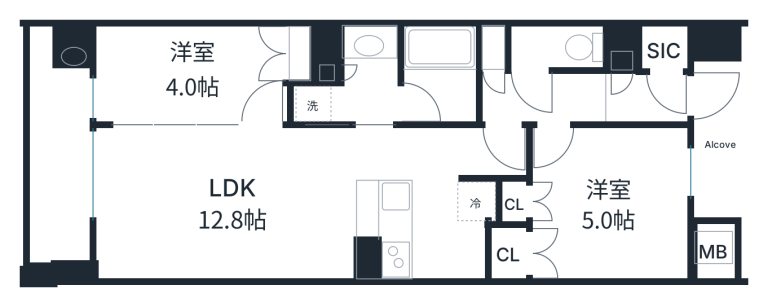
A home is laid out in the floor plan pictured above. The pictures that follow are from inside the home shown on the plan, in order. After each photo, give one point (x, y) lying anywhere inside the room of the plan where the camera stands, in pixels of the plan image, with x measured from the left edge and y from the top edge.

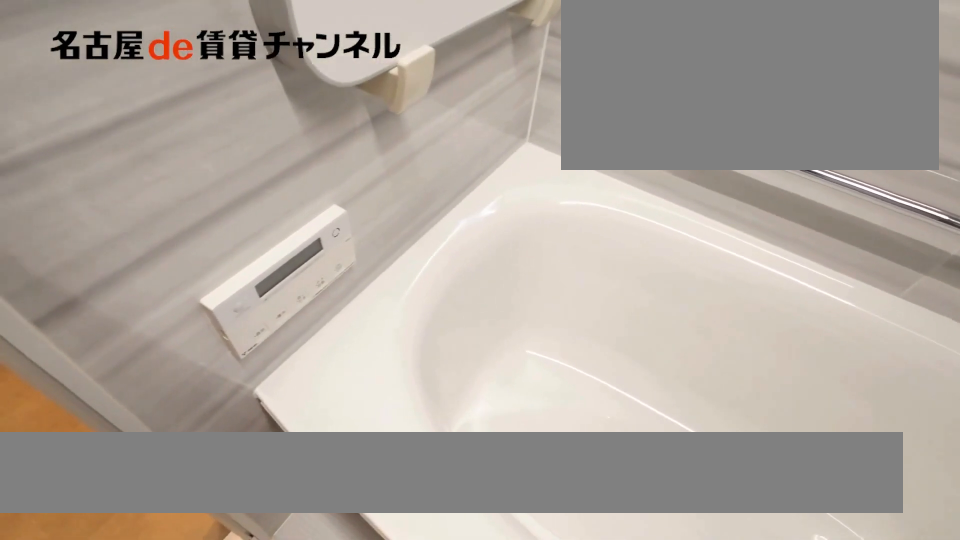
(438, 76)
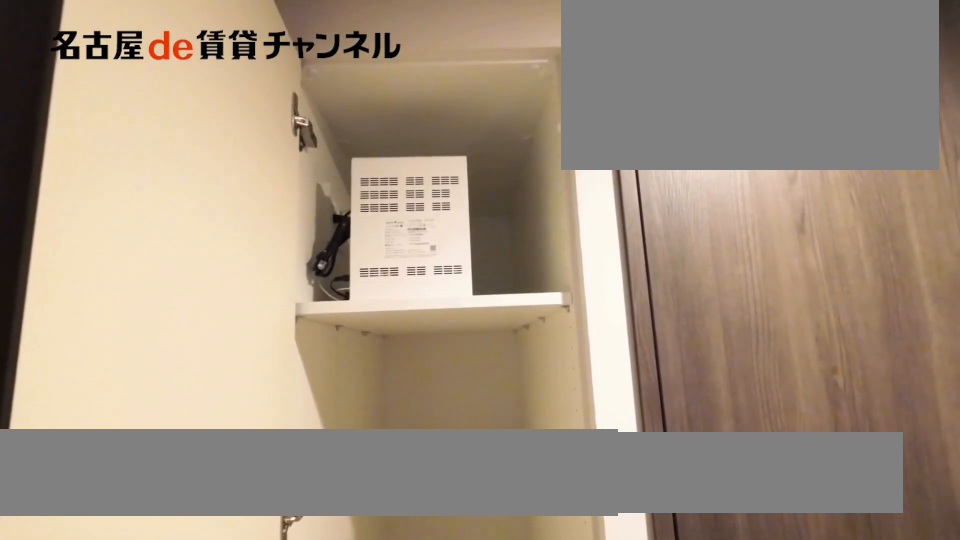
(493, 50)
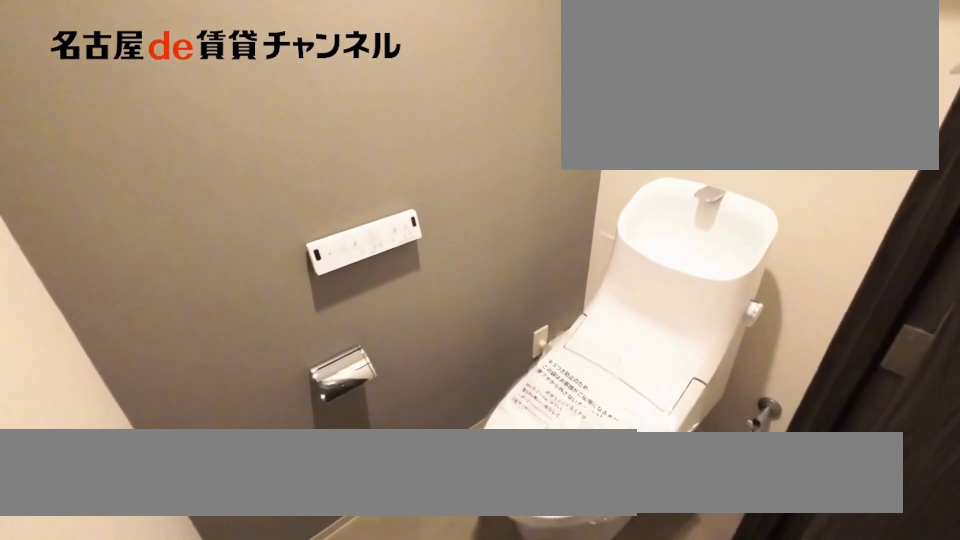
(556, 49)
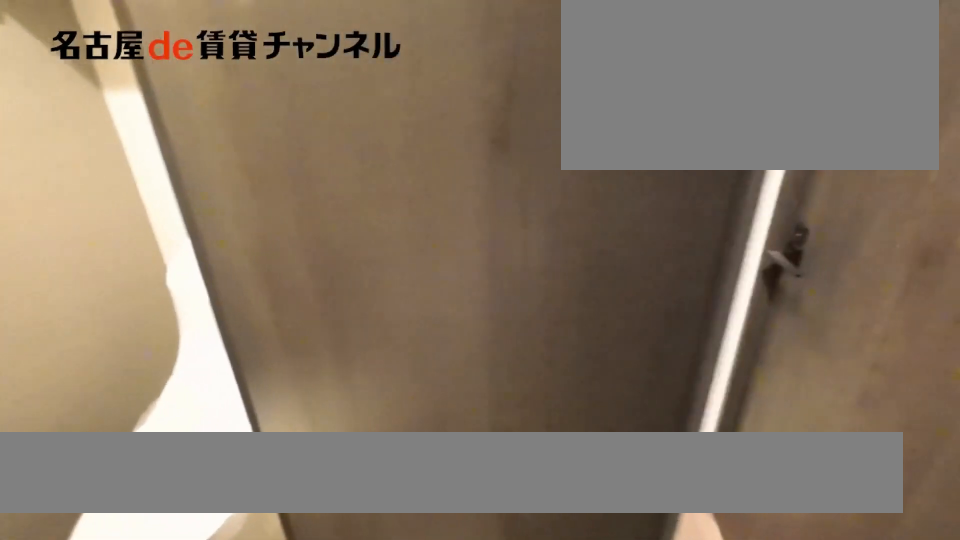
(556, 49)
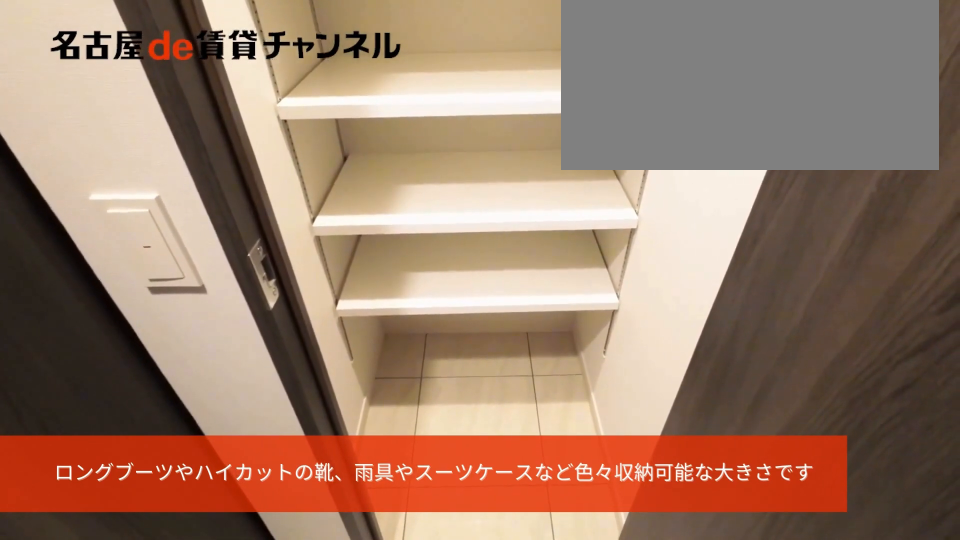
(664, 49)
